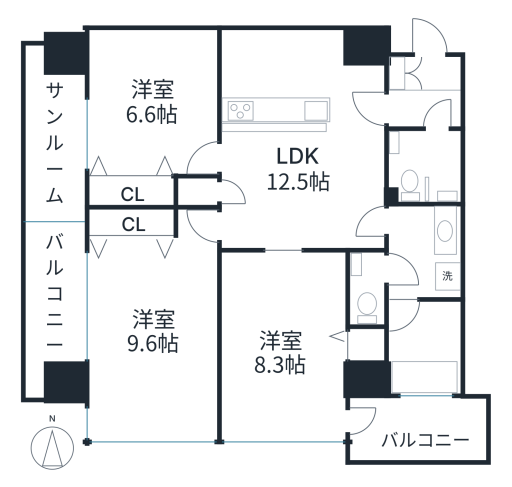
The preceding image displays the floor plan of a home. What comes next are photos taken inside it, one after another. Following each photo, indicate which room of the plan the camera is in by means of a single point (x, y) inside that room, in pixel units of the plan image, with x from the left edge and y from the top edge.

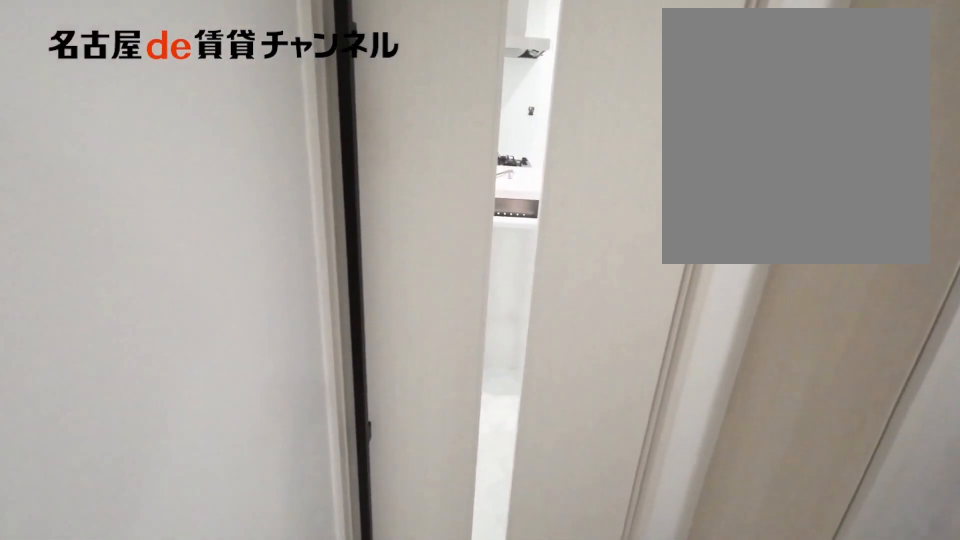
(422, 106)
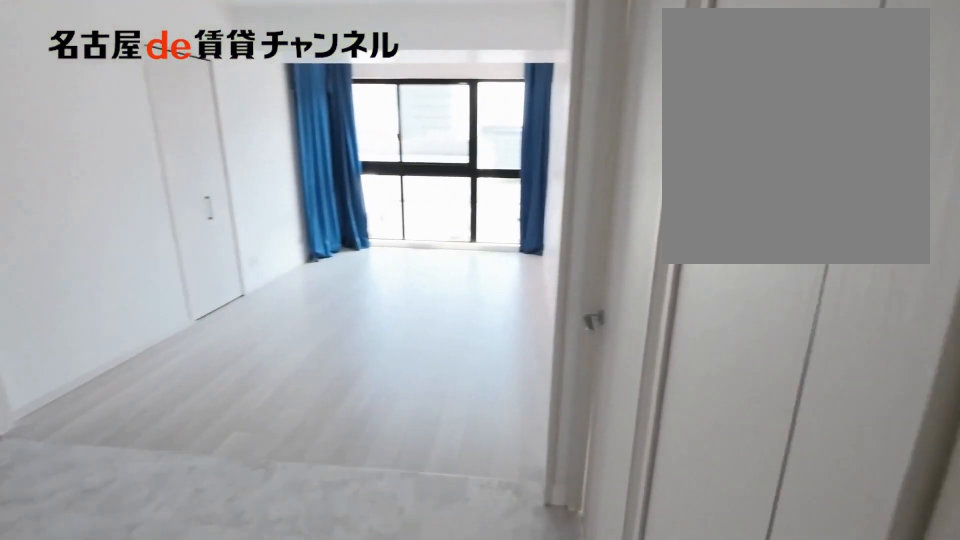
(294, 276)
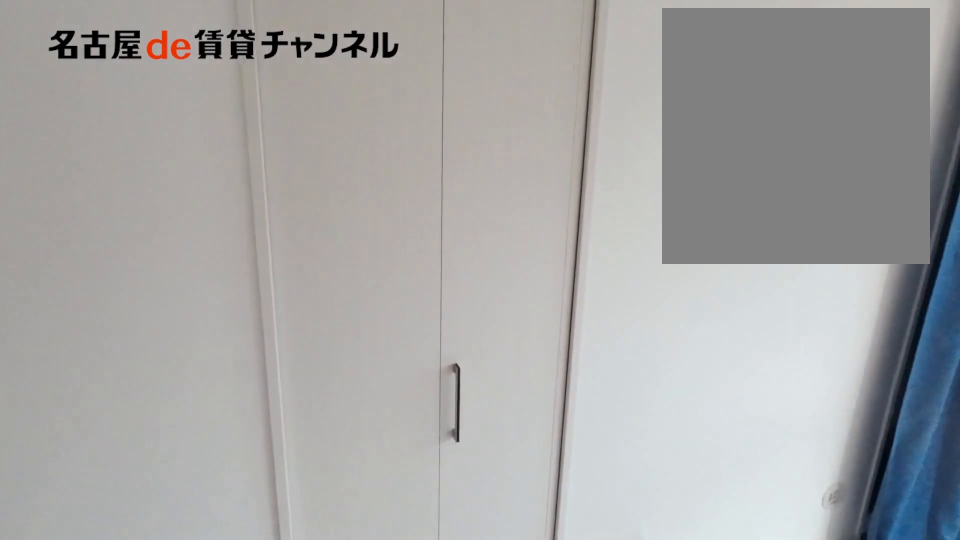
(281, 342)
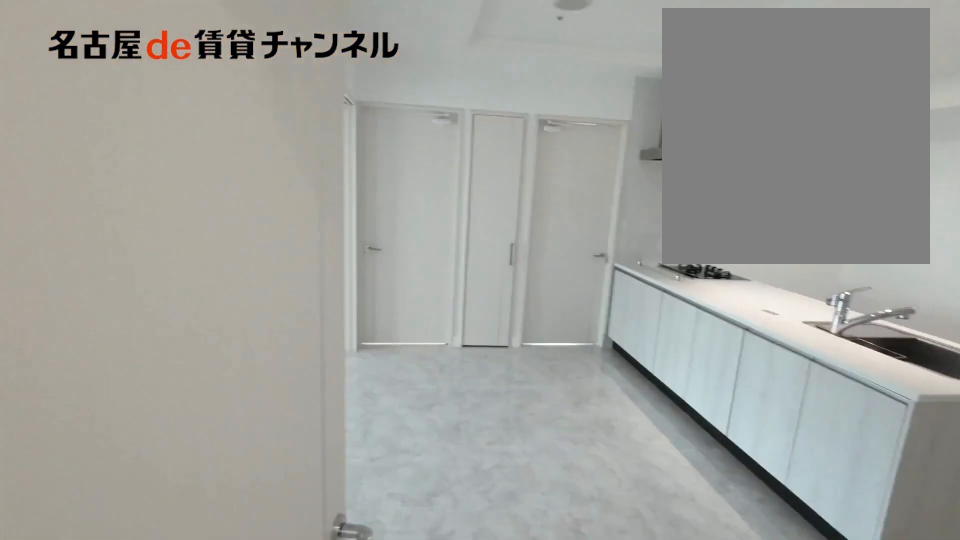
(303, 138)
